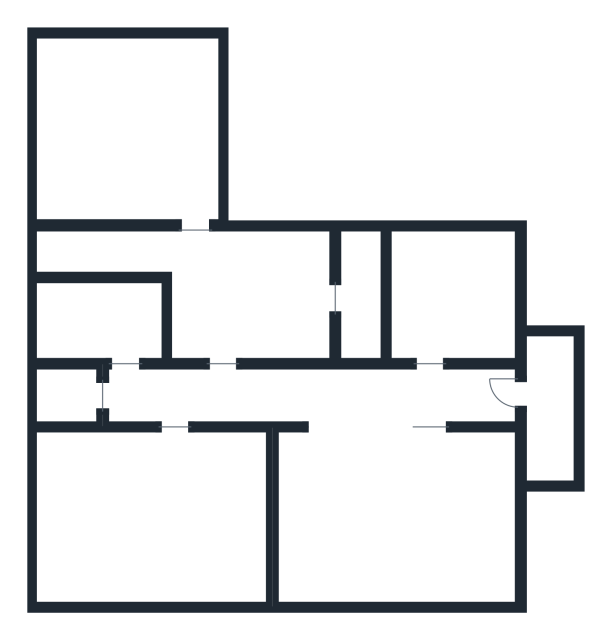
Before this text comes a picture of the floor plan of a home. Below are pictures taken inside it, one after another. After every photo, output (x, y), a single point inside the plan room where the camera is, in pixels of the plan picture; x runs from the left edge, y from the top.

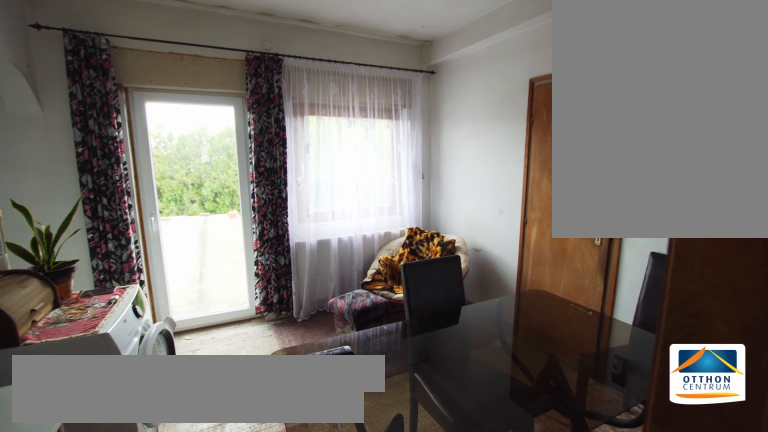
(263, 297)
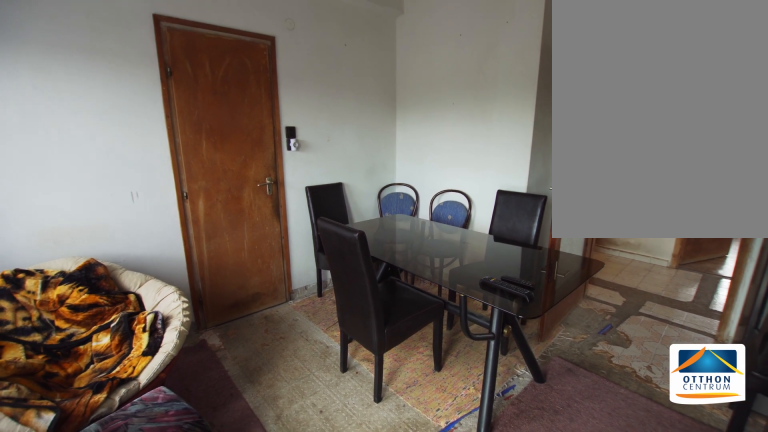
(263, 297)
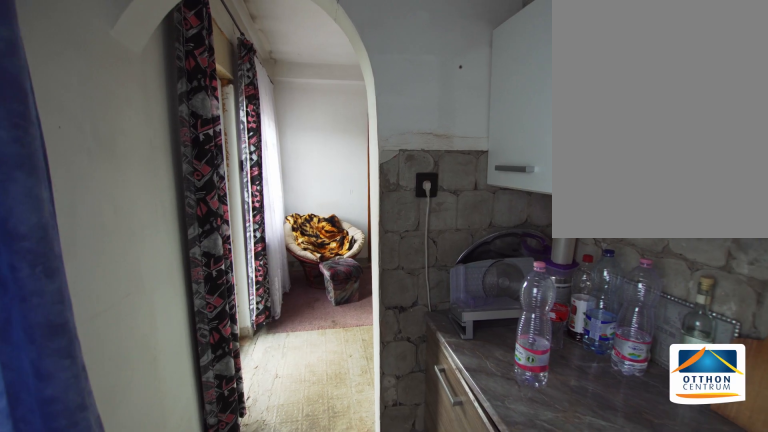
(103, 252)
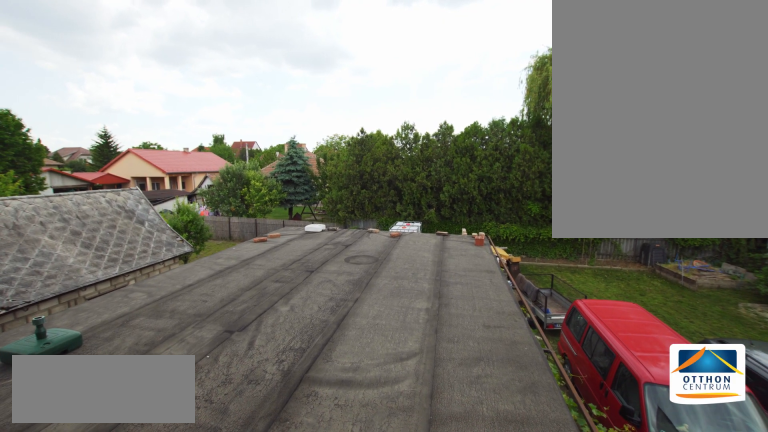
(128, 104)
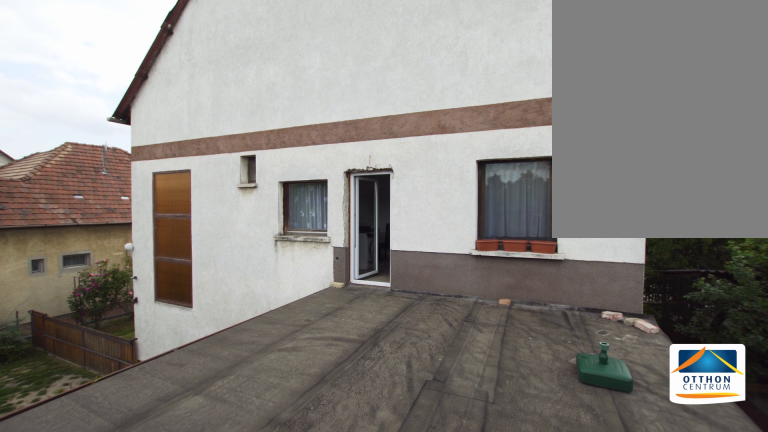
(128, 104)
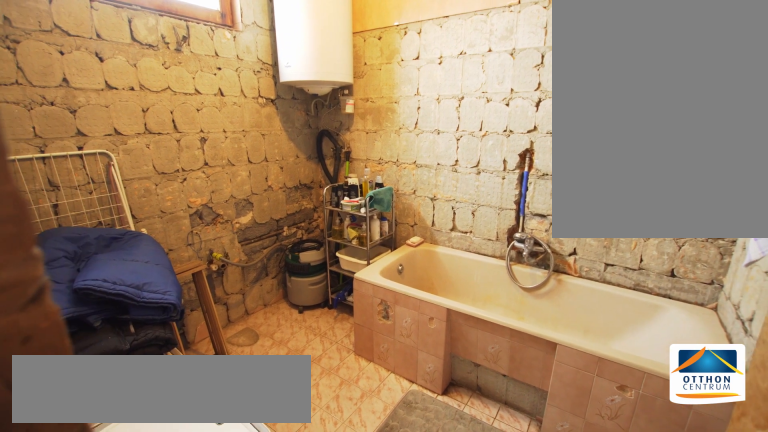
(92, 321)
